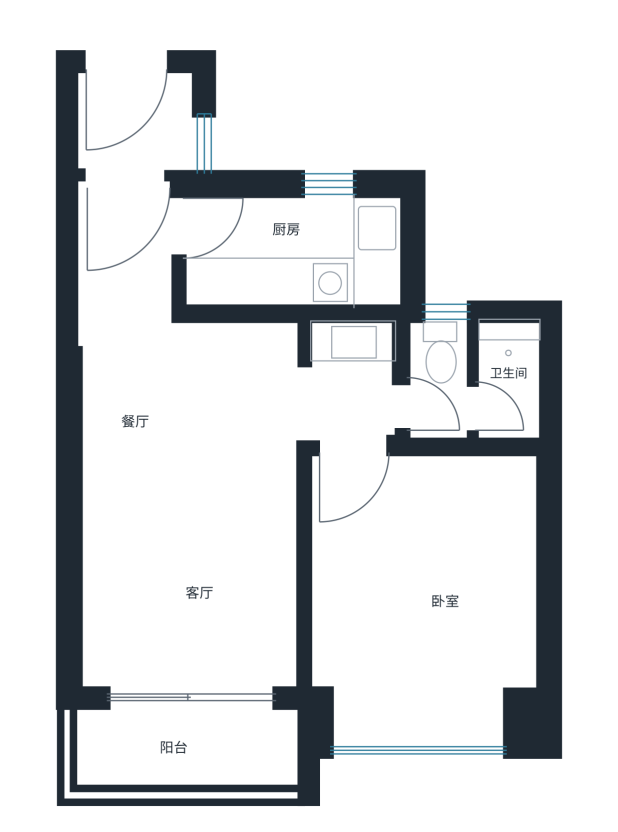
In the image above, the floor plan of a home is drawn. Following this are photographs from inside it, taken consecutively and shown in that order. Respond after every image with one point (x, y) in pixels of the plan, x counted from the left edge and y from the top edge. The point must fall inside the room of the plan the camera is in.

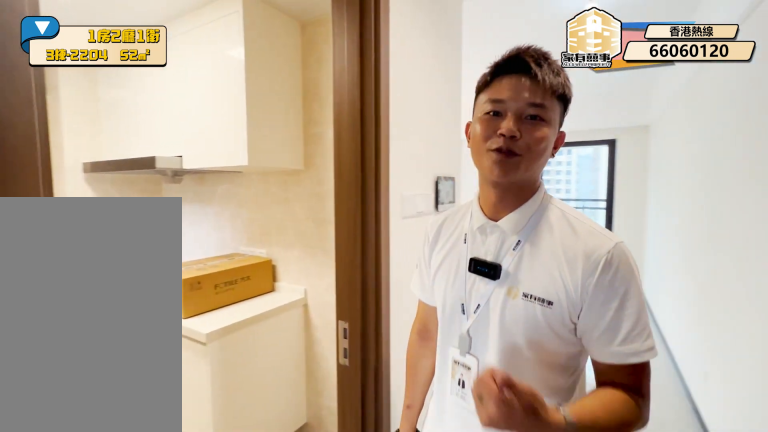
(119, 274)
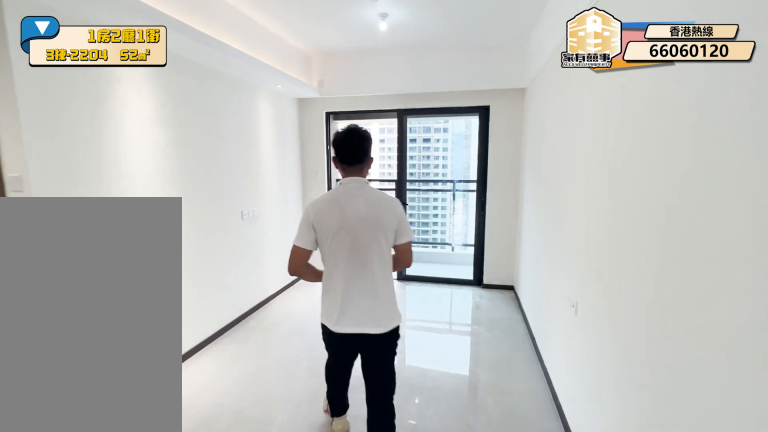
(134, 529)
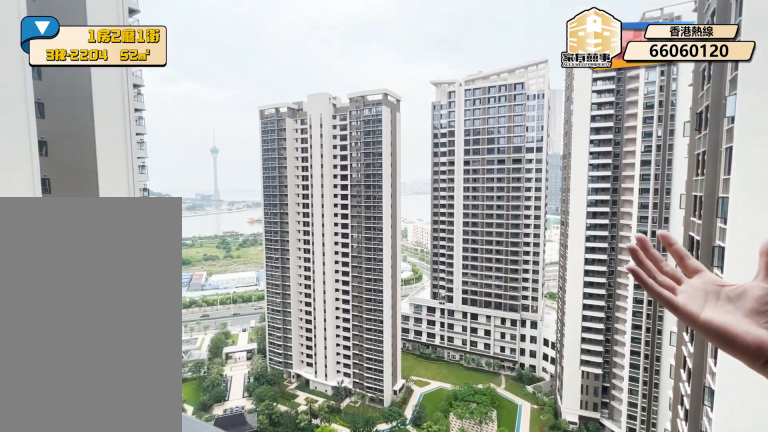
(158, 757)
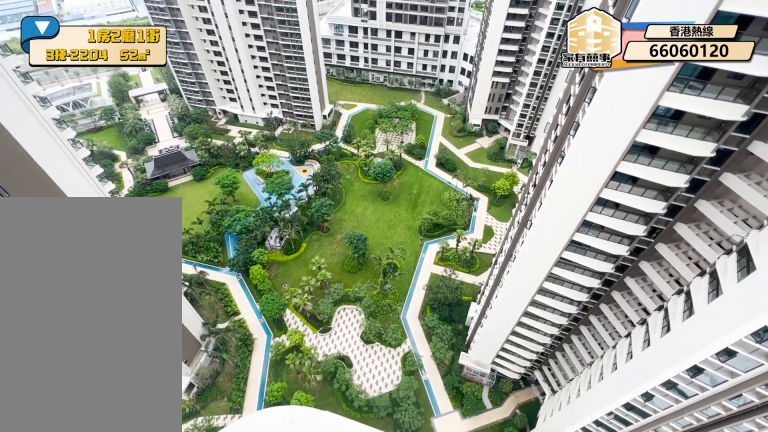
(158, 757)
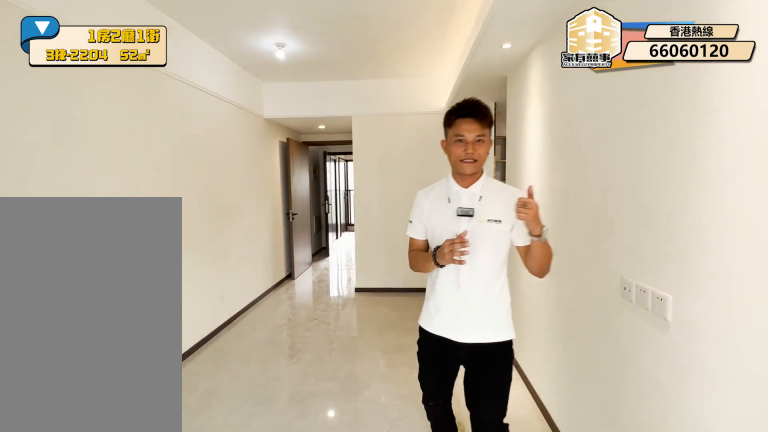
(158, 580)
